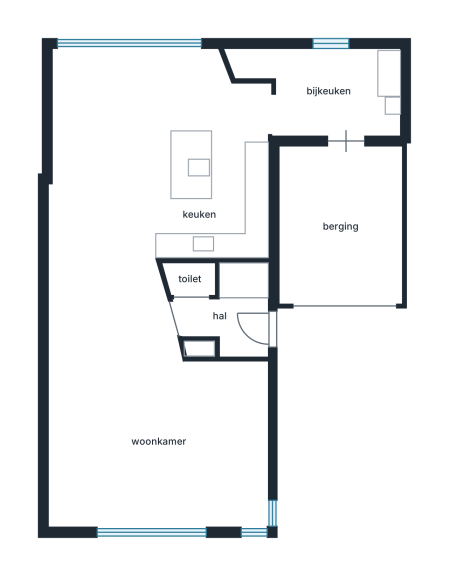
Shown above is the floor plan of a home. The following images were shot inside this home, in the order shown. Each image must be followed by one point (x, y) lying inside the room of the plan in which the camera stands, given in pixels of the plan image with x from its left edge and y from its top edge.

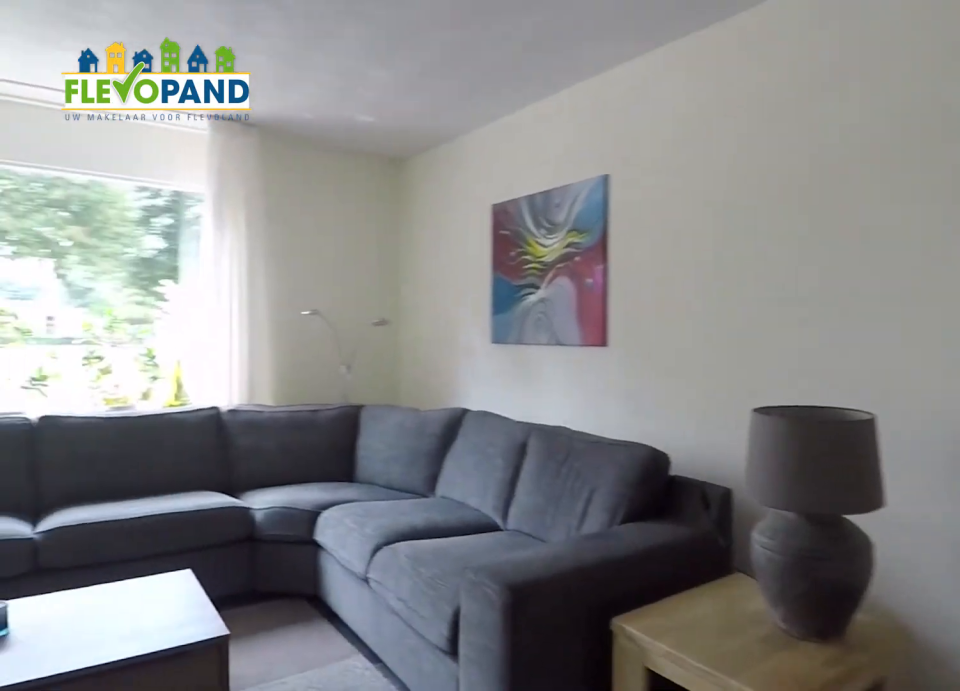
(121, 380)
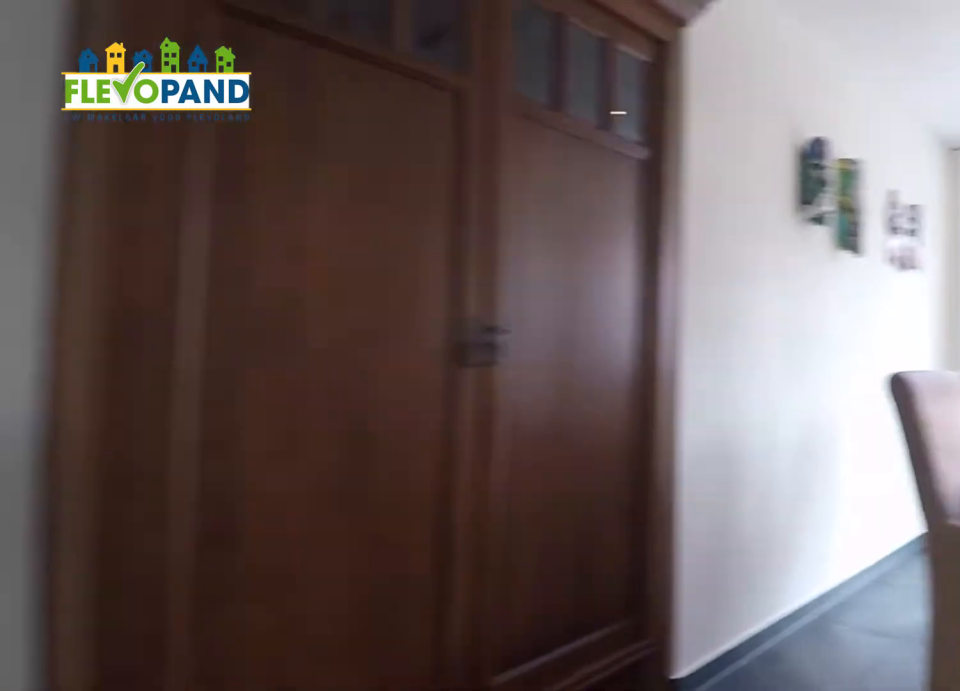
(121, 380)
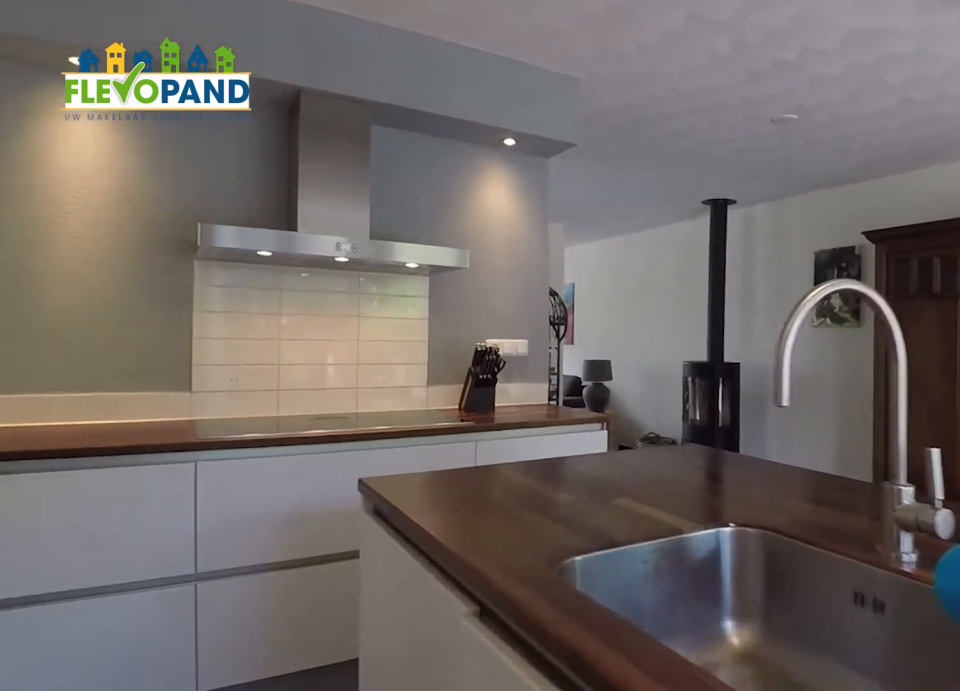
(156, 154)
